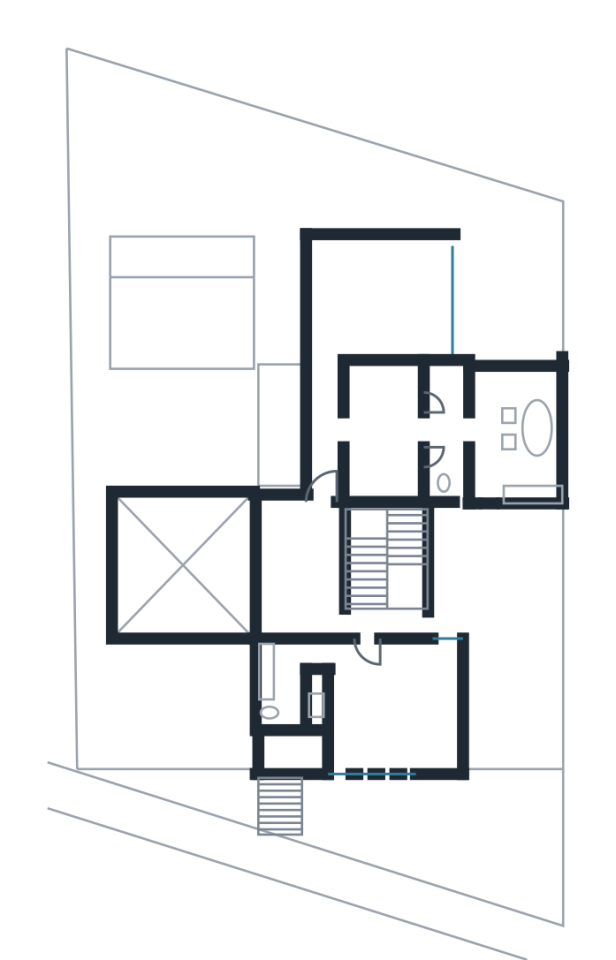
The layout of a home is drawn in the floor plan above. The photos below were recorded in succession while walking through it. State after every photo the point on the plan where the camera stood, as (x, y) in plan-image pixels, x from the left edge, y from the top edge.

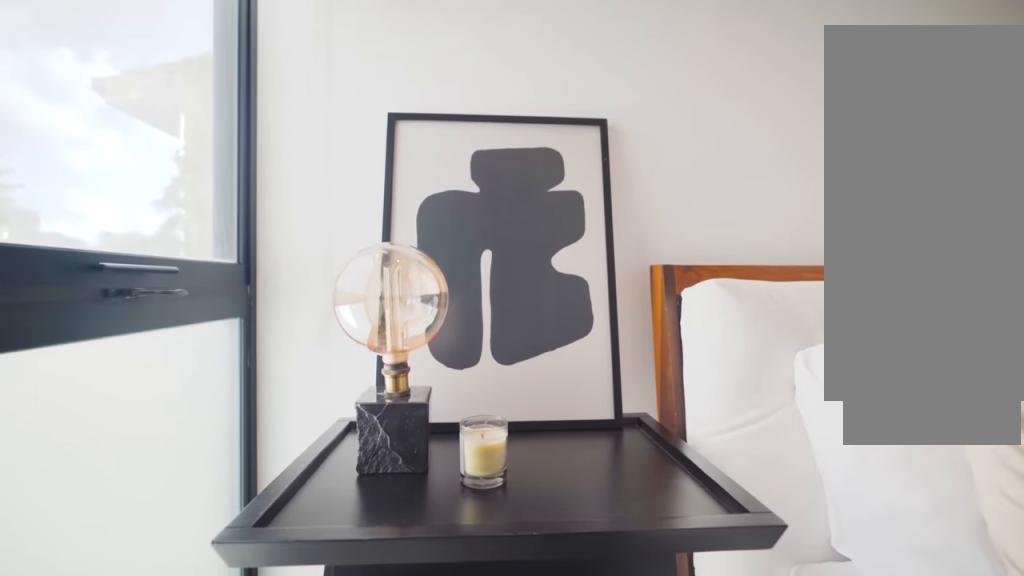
(421, 657)
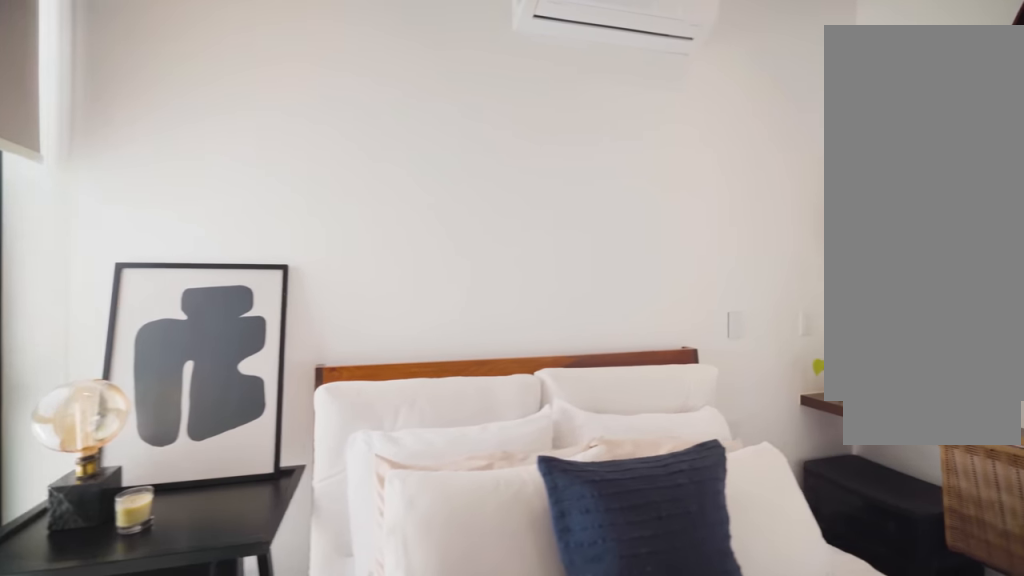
(388, 662)
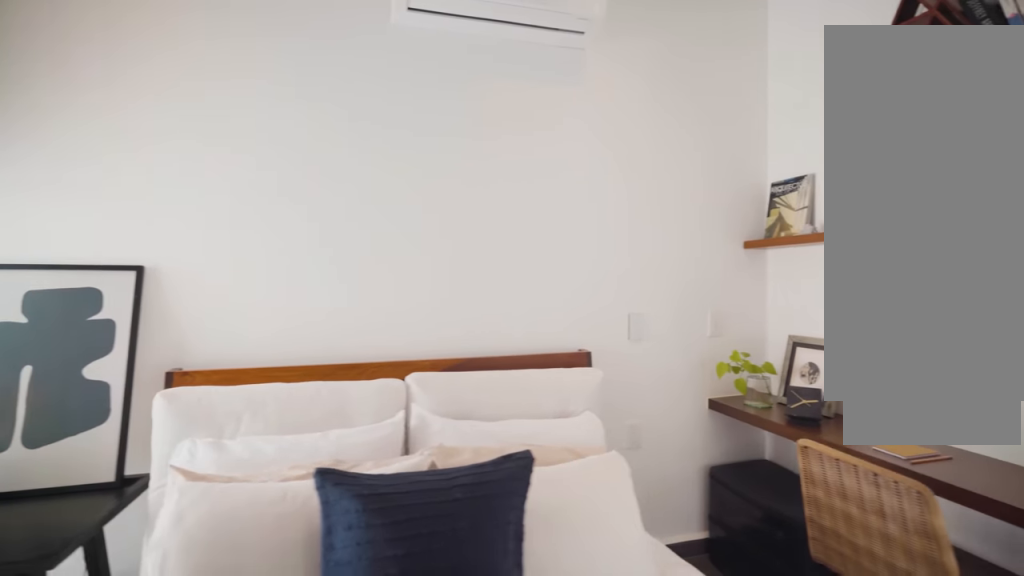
(373, 678)
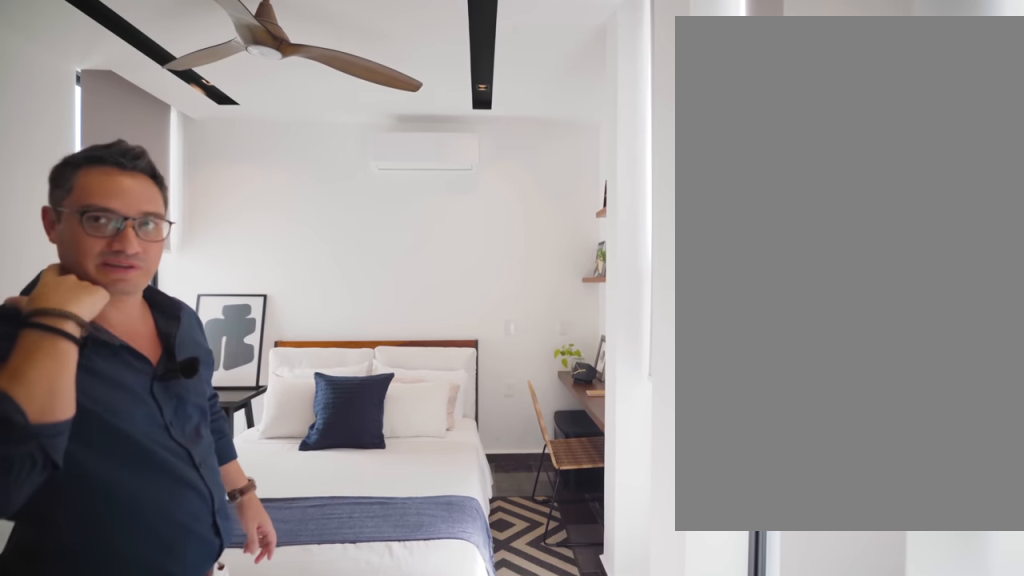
(361, 734)
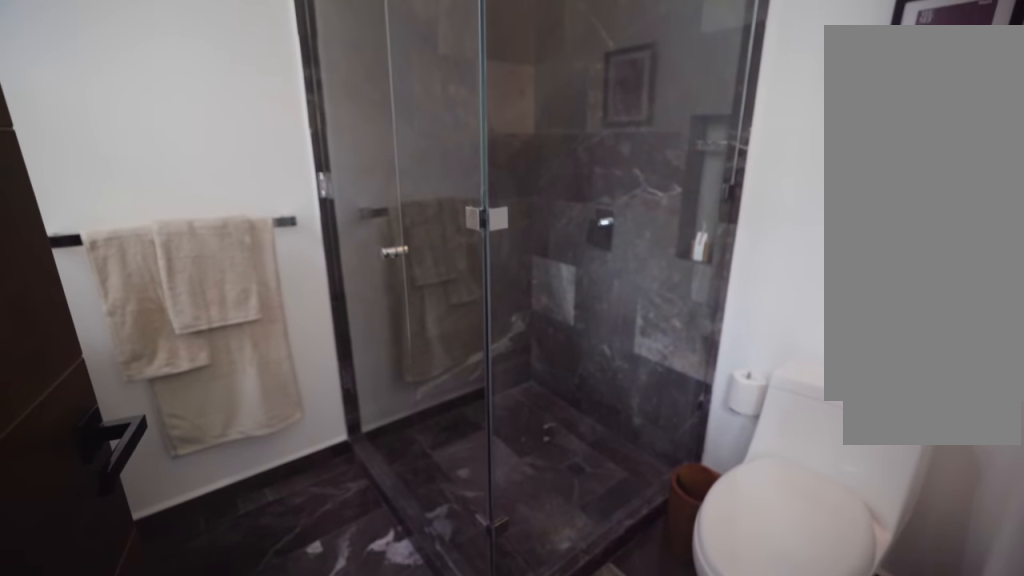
(289, 735)
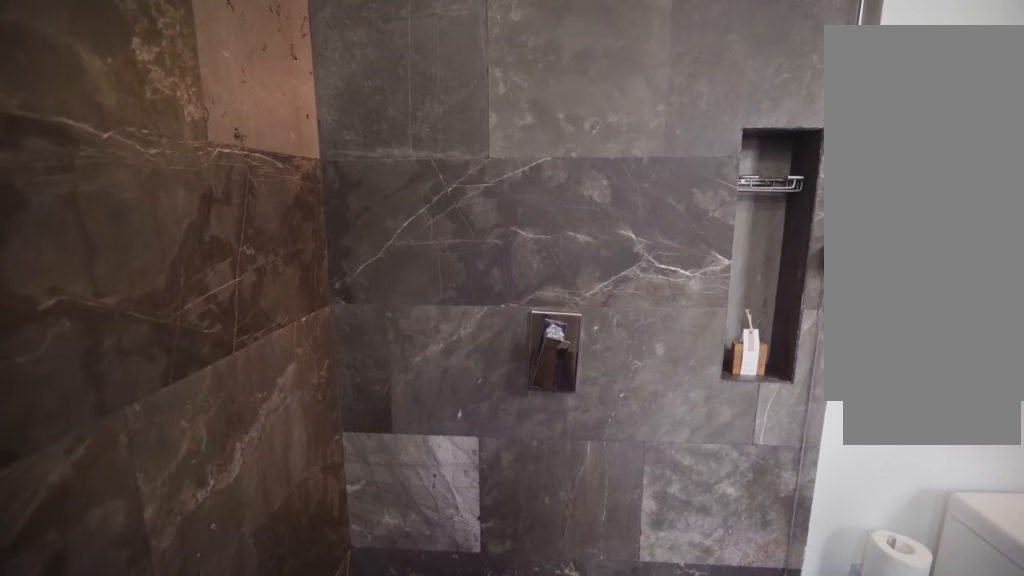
(288, 703)
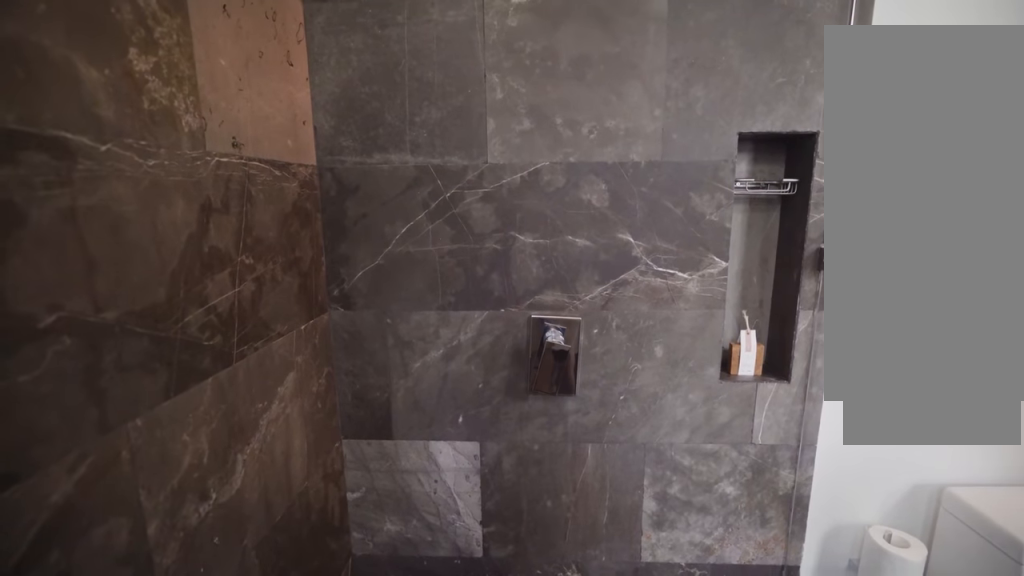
(289, 703)
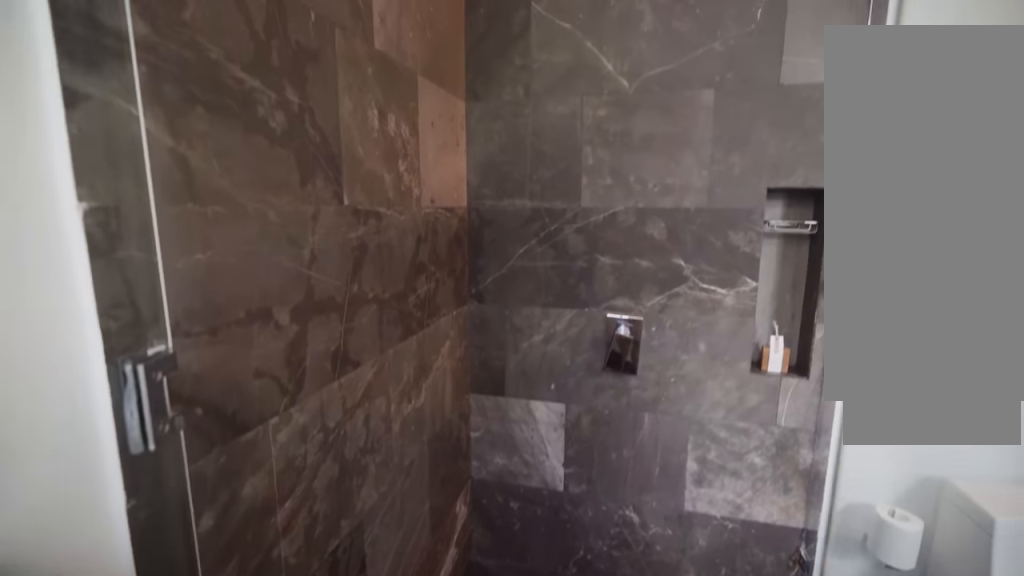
(279, 684)
